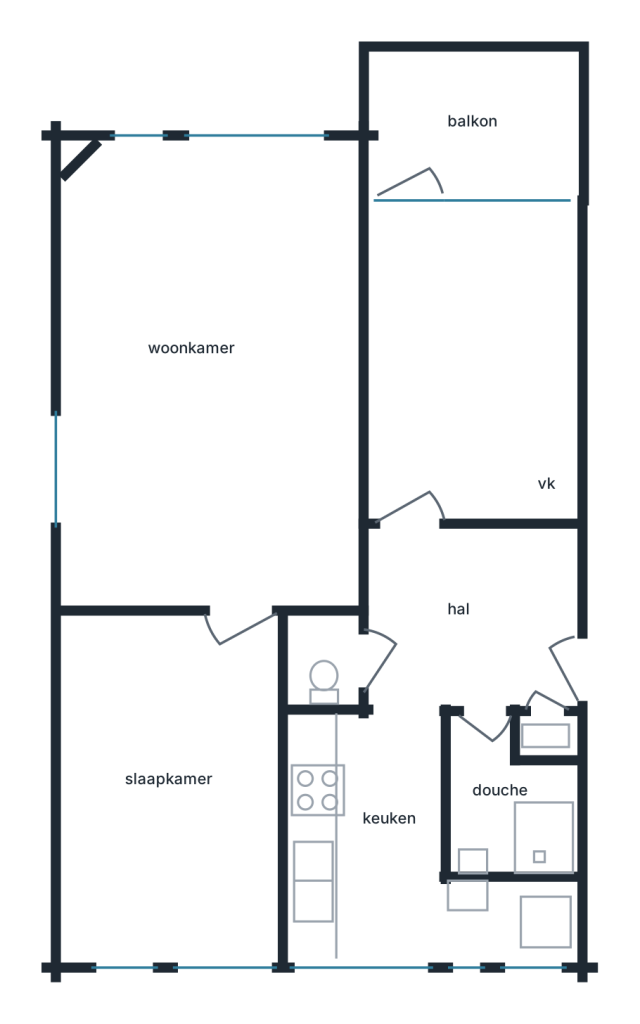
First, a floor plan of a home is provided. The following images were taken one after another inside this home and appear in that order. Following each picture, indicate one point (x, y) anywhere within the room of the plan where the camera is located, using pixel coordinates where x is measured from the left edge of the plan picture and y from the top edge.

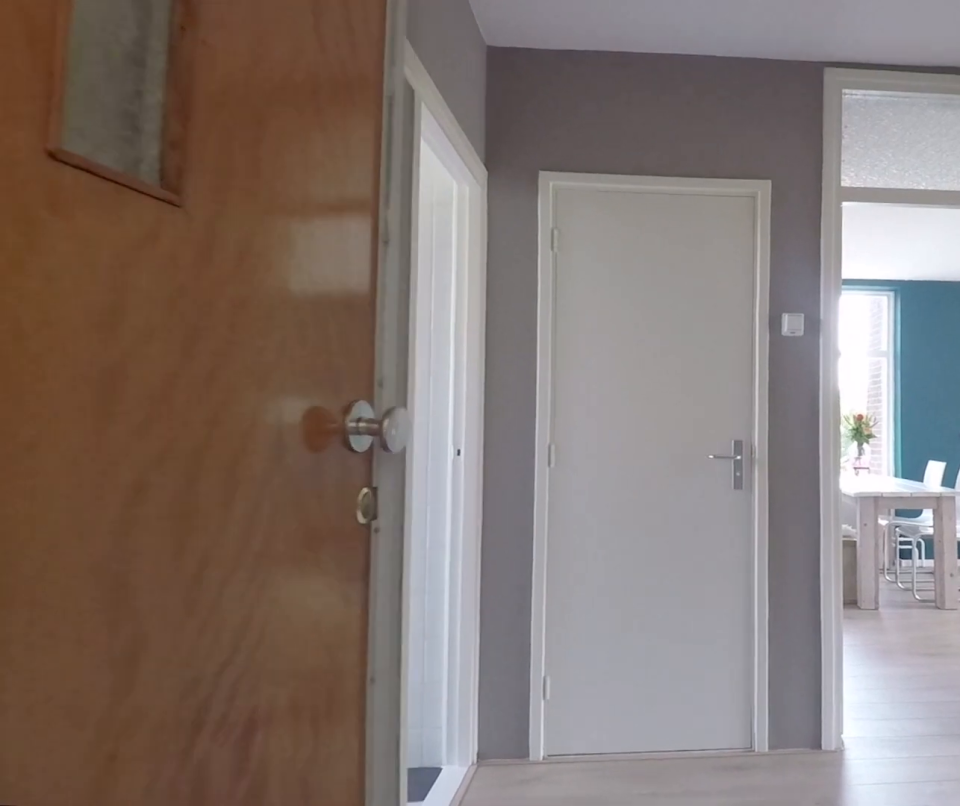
(471, 619)
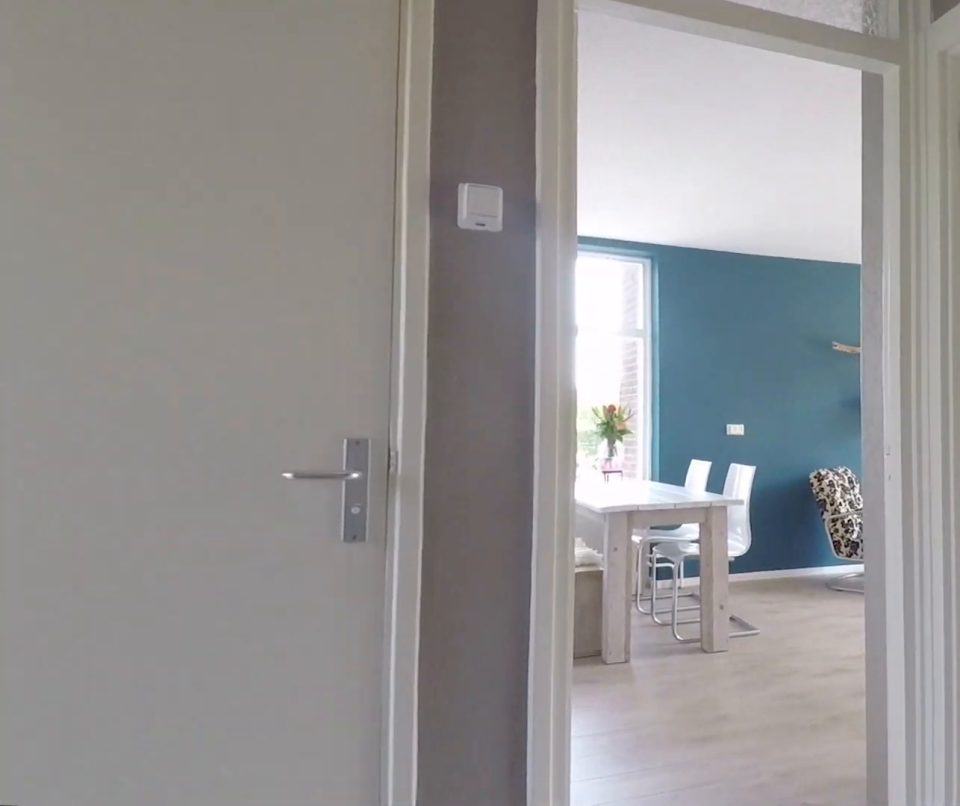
(471, 619)
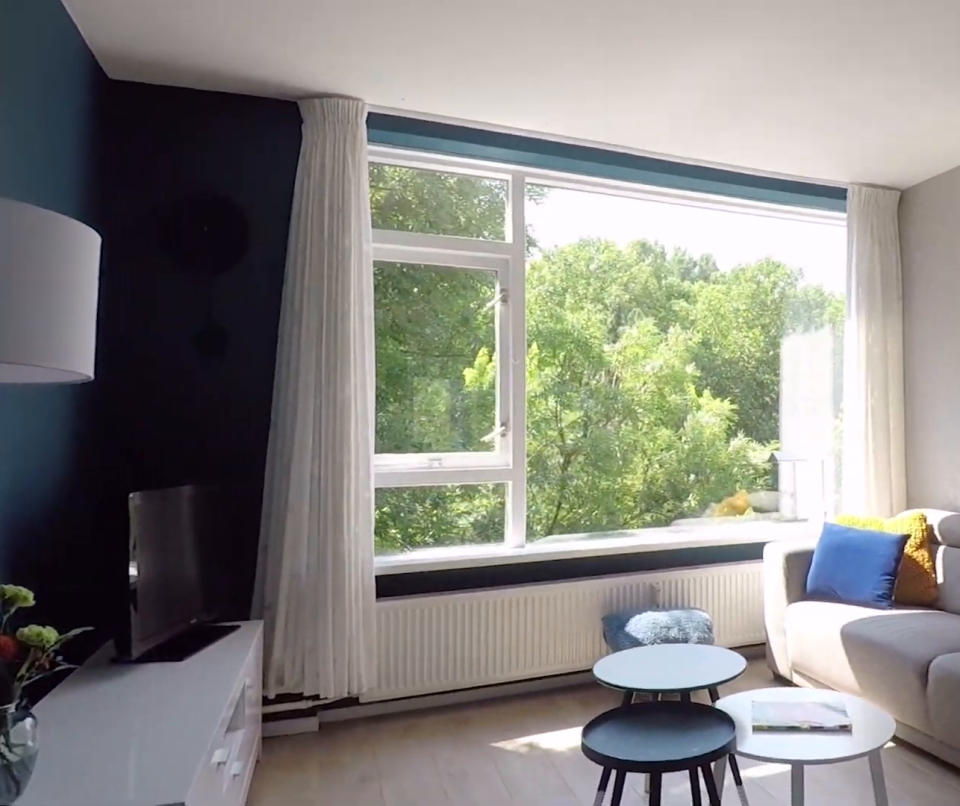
(211, 377)
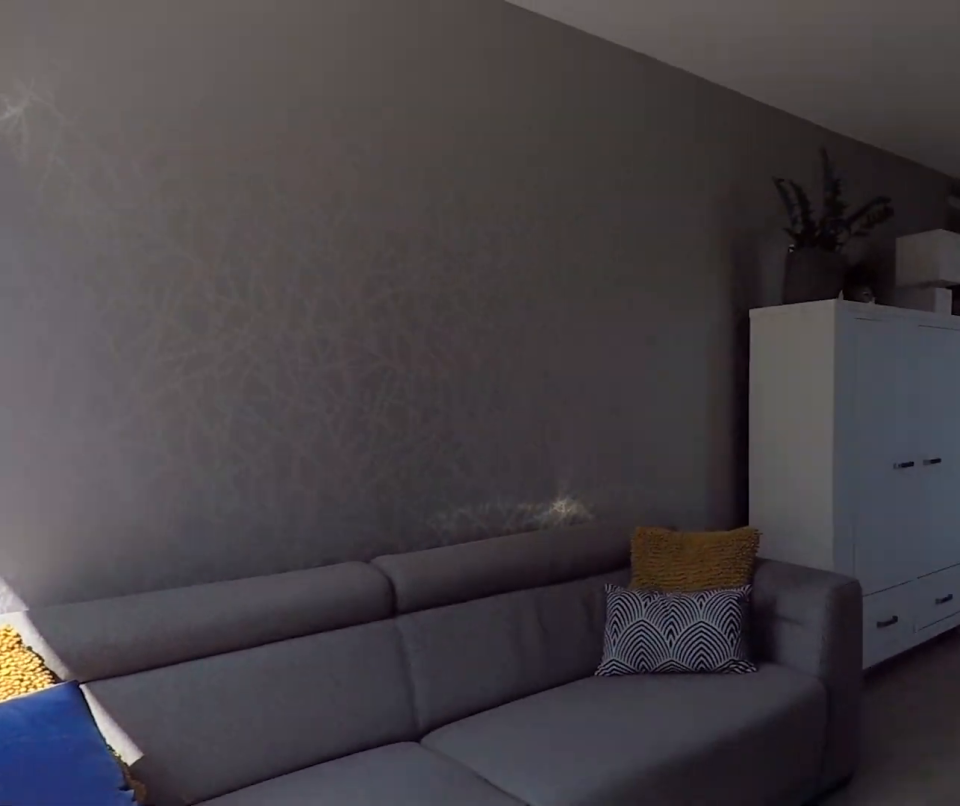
(211, 377)
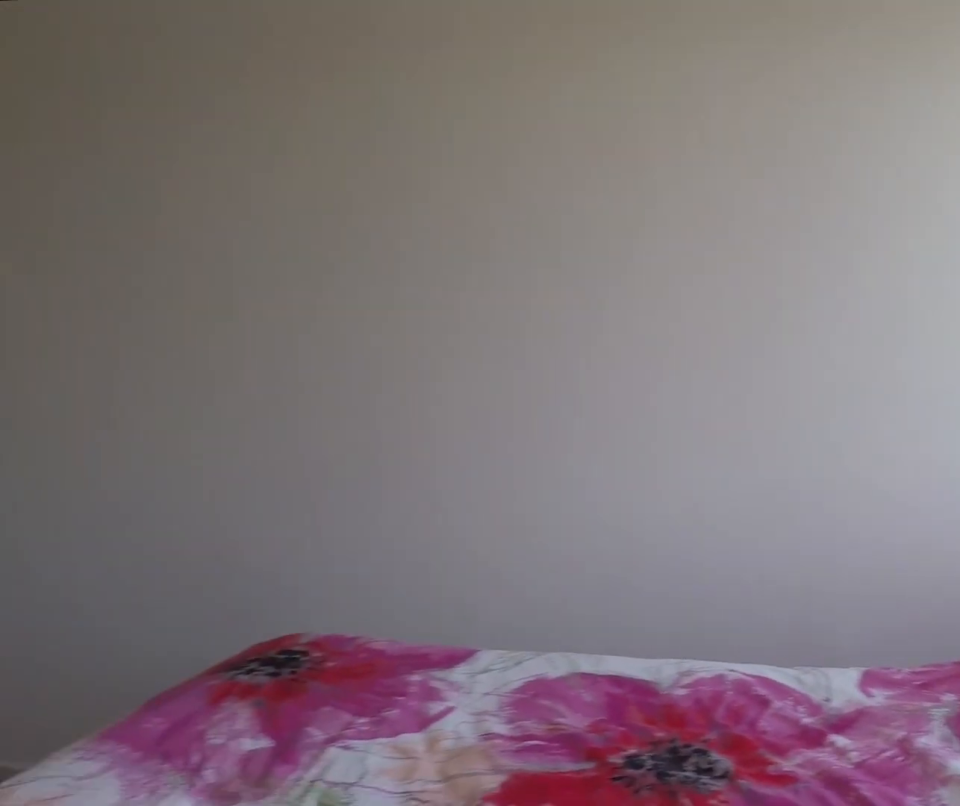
(173, 788)
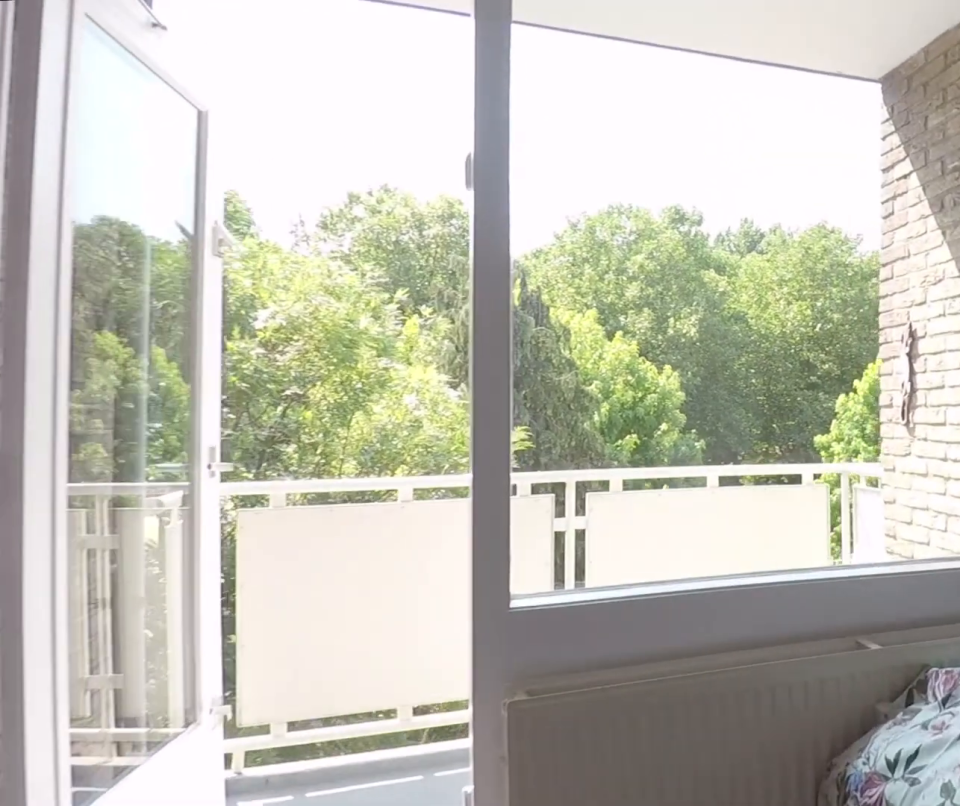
(470, 367)
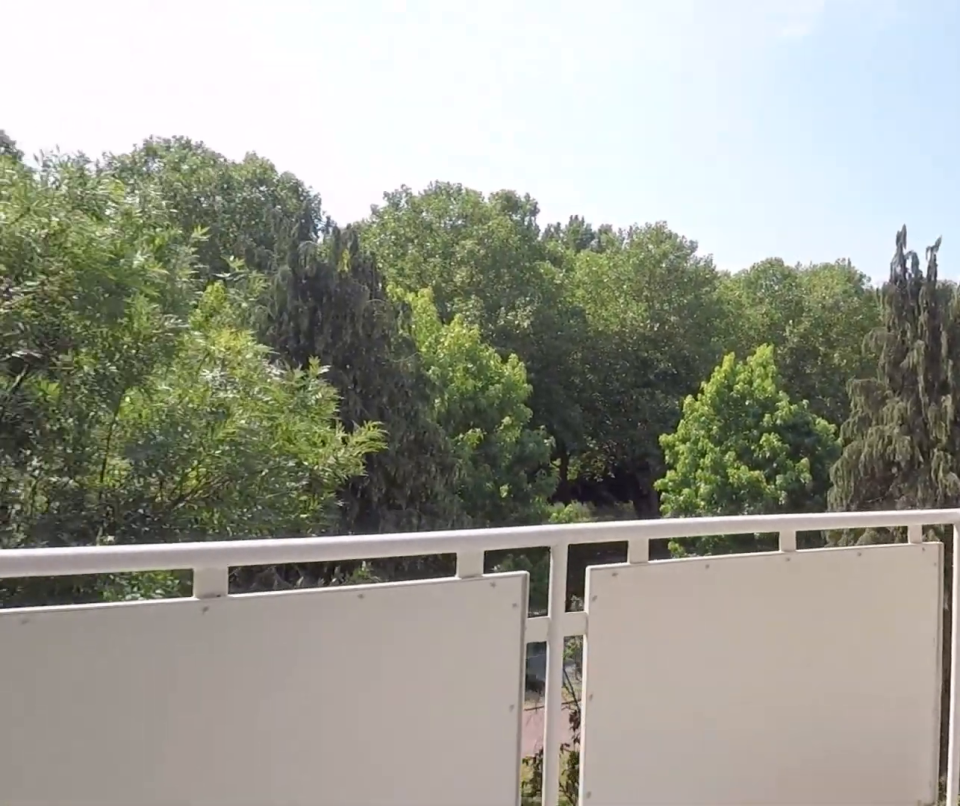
(473, 119)
